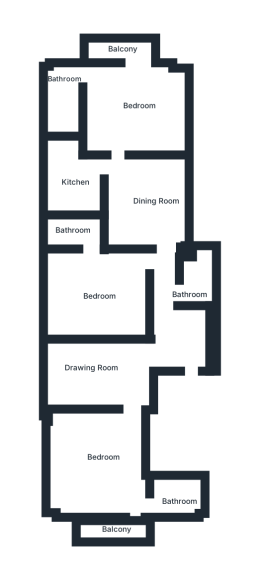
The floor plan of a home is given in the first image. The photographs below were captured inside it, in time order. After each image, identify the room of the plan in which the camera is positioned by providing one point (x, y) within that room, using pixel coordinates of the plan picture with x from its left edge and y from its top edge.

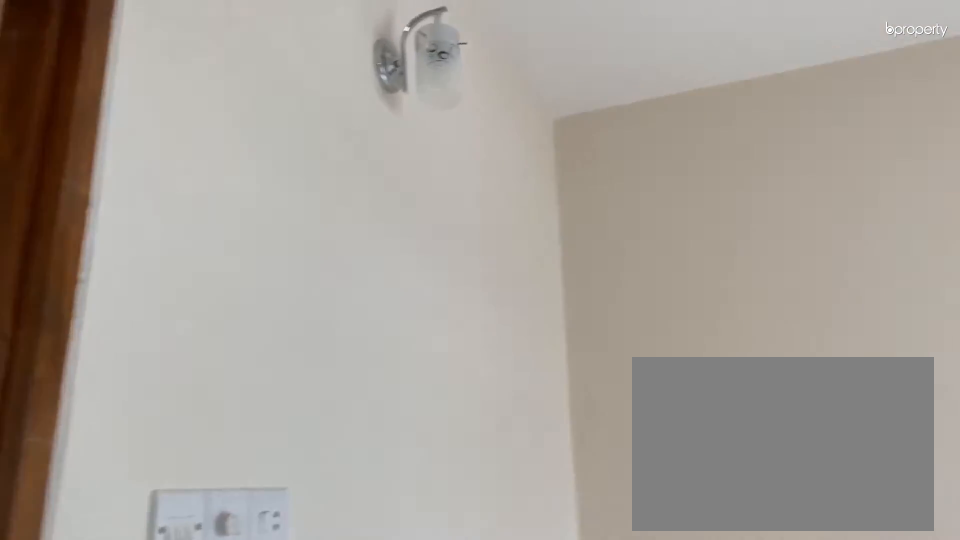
(92, 286)
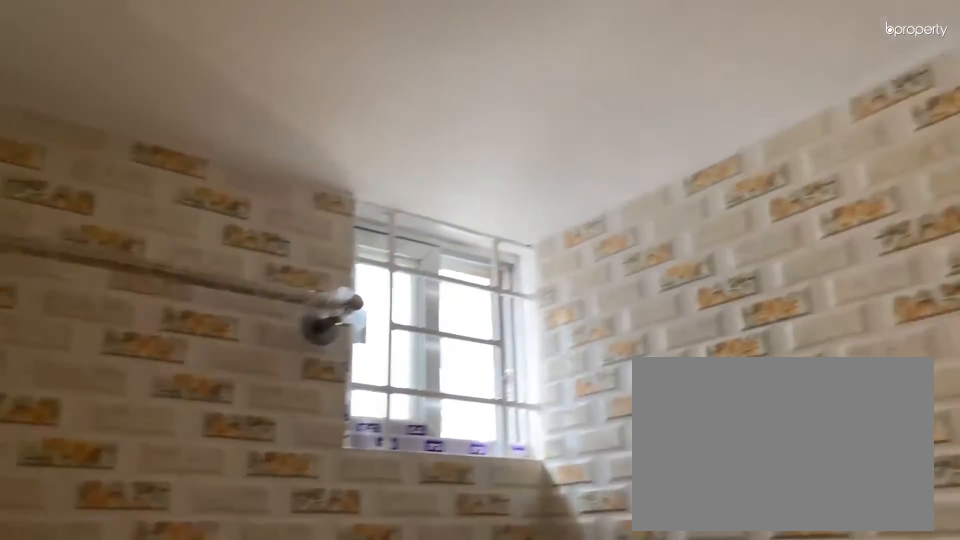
(80, 229)
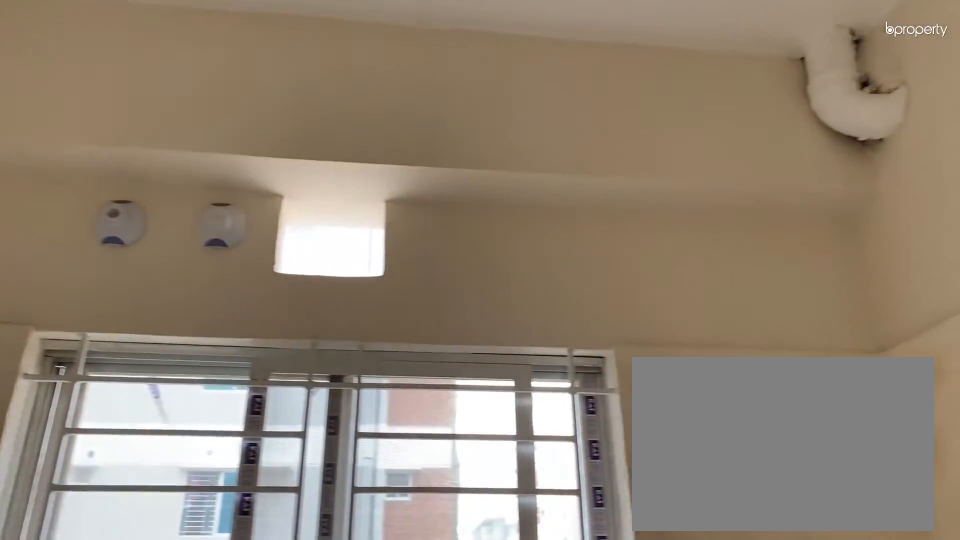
(79, 172)
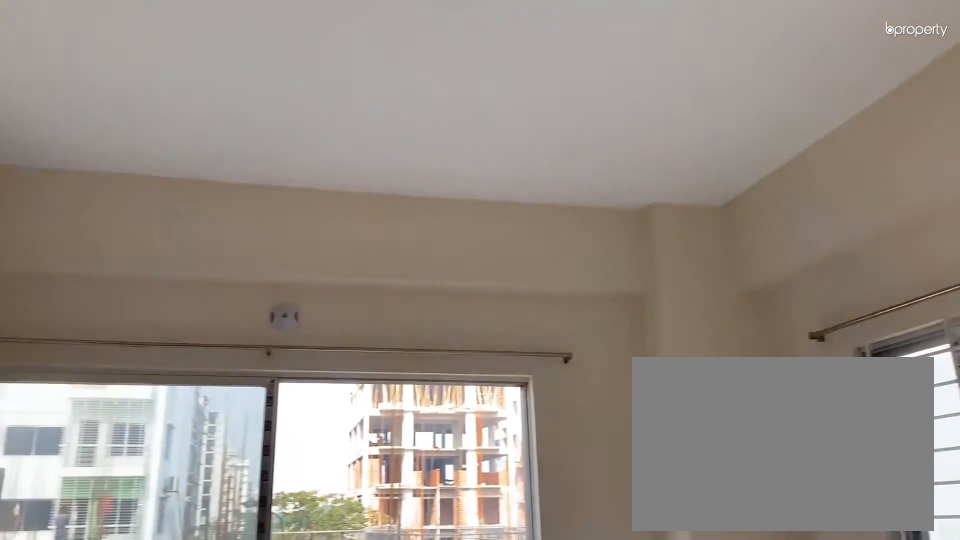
(121, 95)
